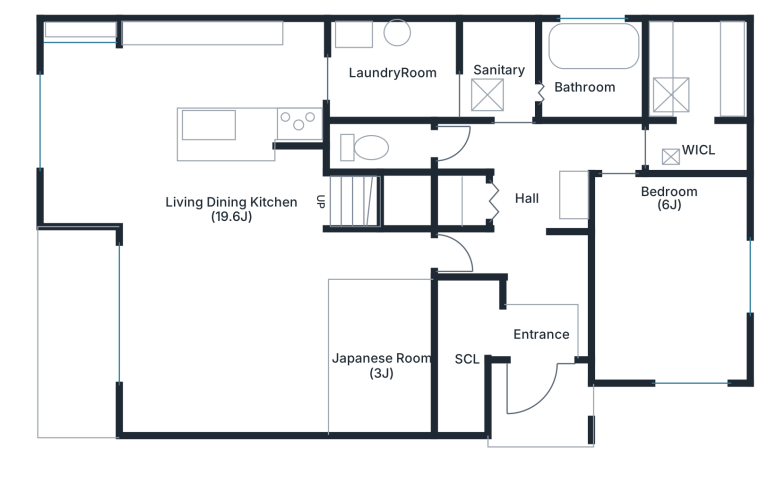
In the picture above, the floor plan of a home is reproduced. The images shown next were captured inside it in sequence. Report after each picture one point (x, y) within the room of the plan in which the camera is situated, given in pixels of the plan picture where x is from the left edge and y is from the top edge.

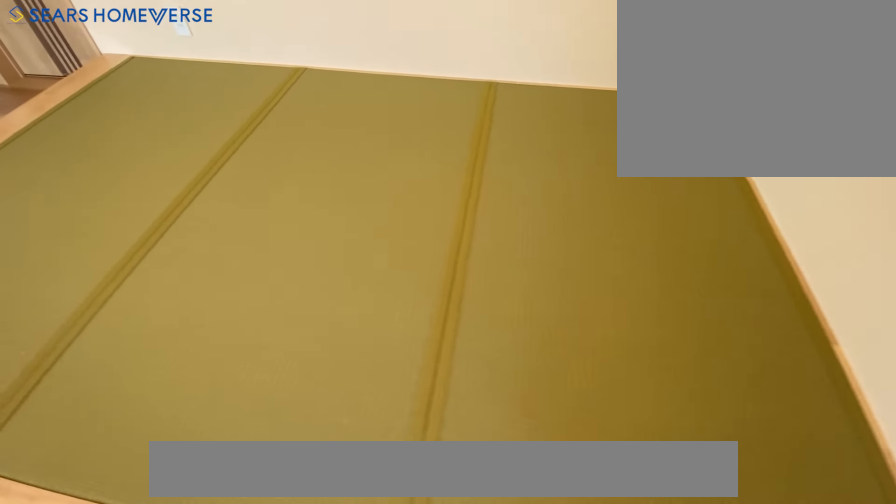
(383, 359)
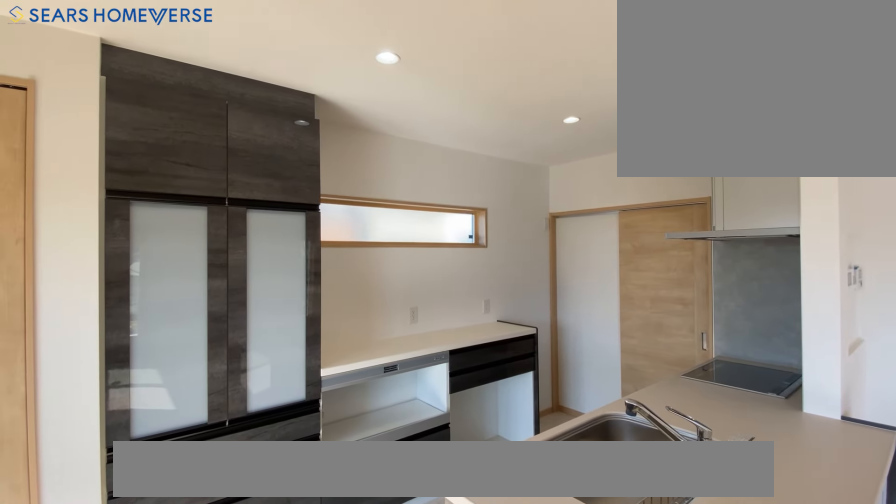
(231, 76)
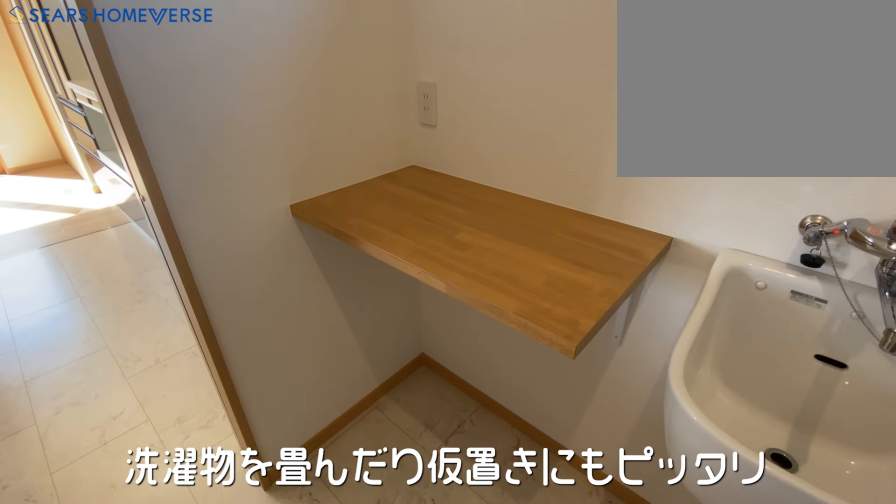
(395, 78)
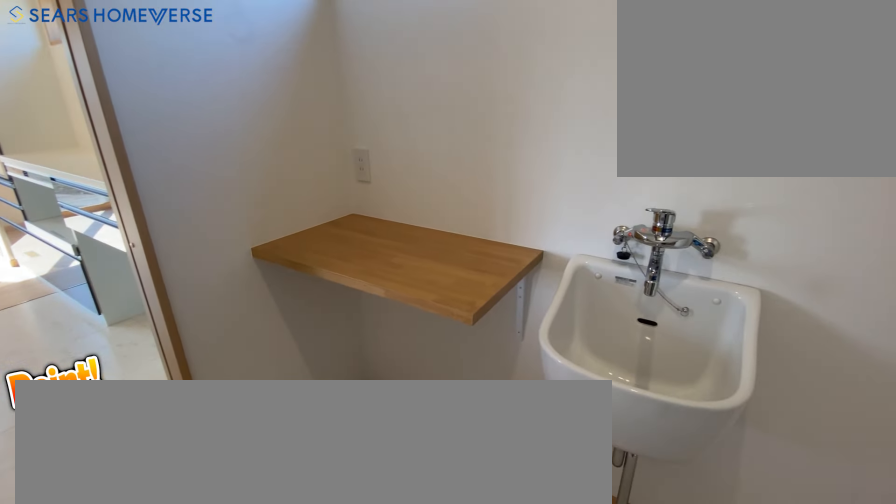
(395, 78)
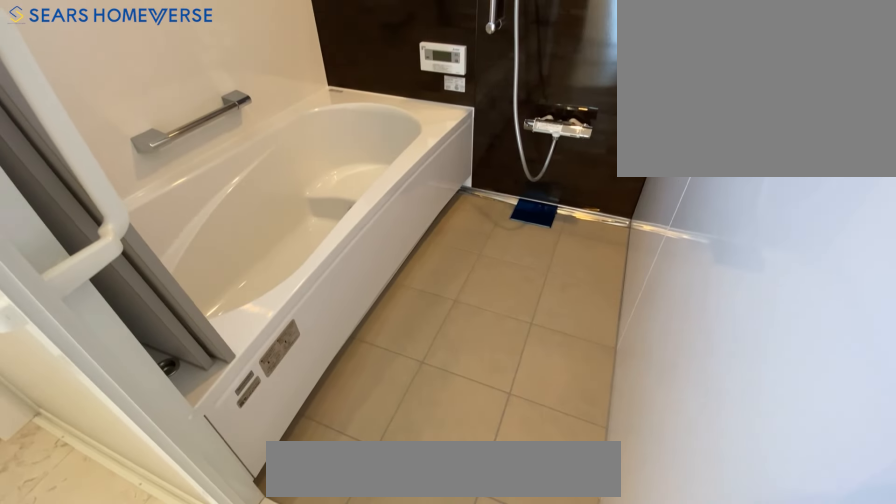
(597, 76)
